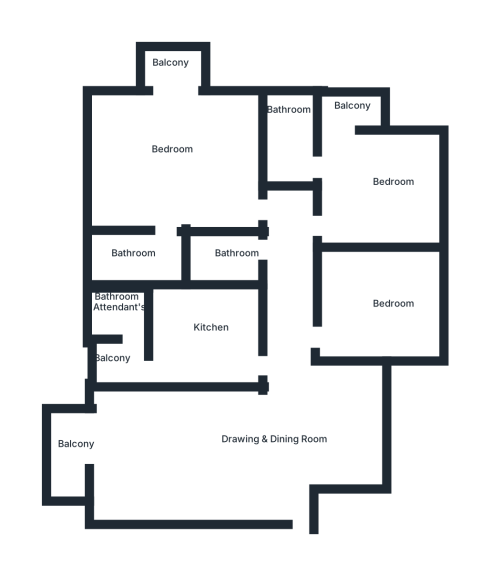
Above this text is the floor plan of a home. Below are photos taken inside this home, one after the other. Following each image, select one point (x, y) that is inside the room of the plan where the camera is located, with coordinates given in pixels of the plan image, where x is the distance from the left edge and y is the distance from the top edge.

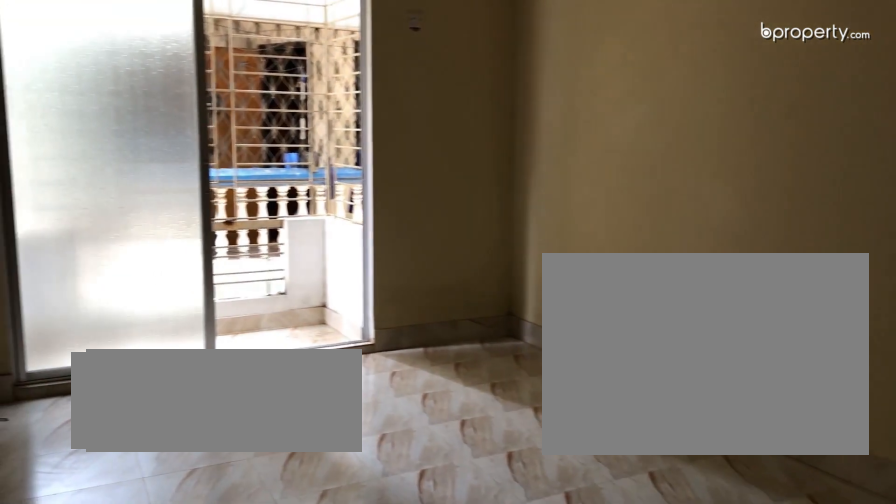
(276, 450)
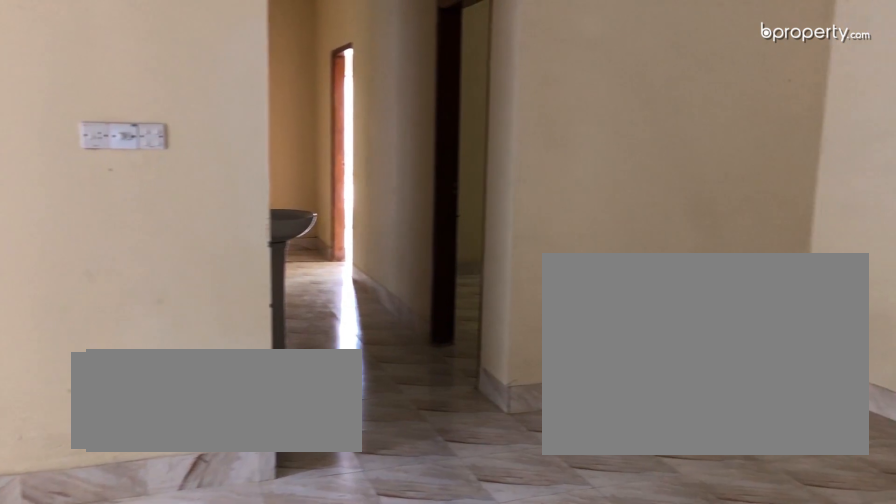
(276, 450)
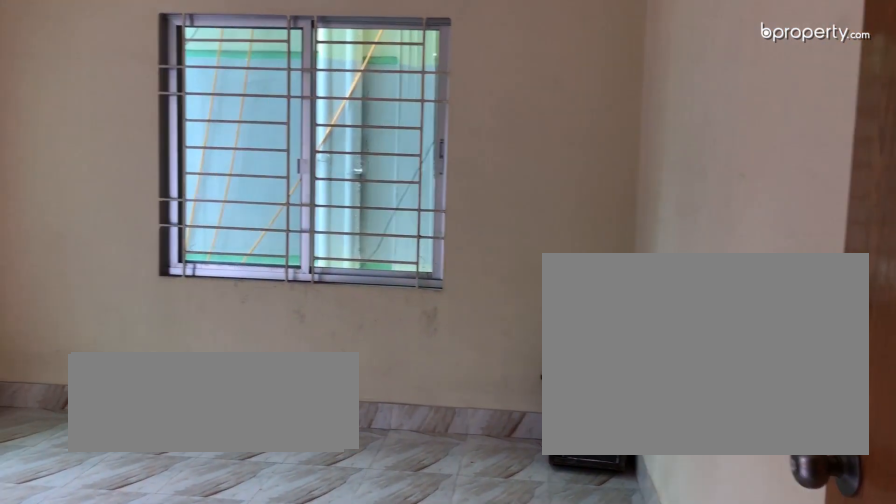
(347, 177)
